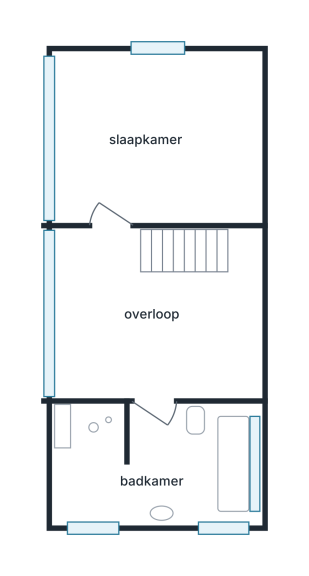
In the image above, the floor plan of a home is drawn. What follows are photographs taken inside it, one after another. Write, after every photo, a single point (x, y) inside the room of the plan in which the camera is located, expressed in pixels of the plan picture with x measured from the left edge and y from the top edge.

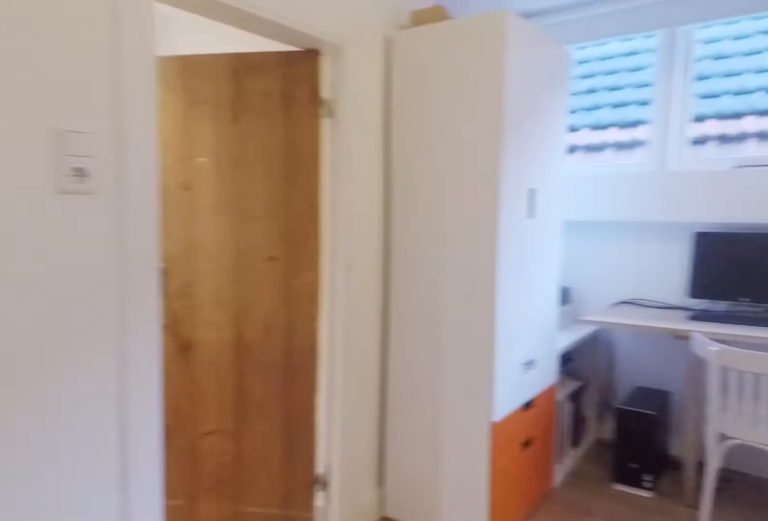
(149, 321)
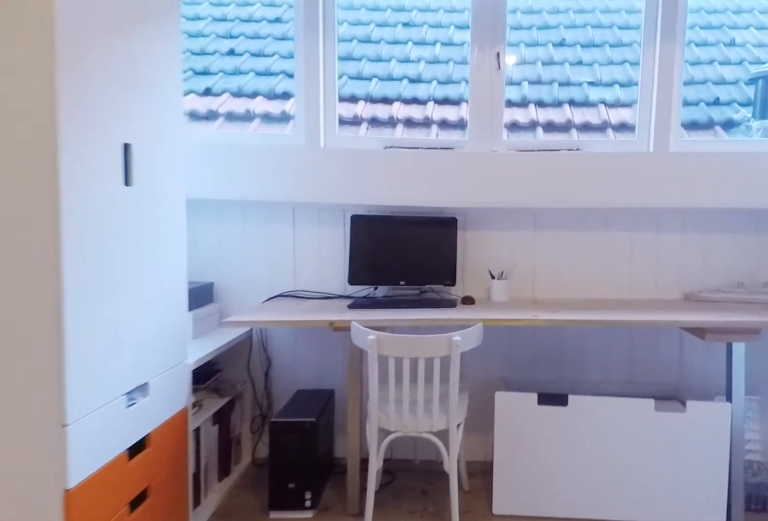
(149, 321)
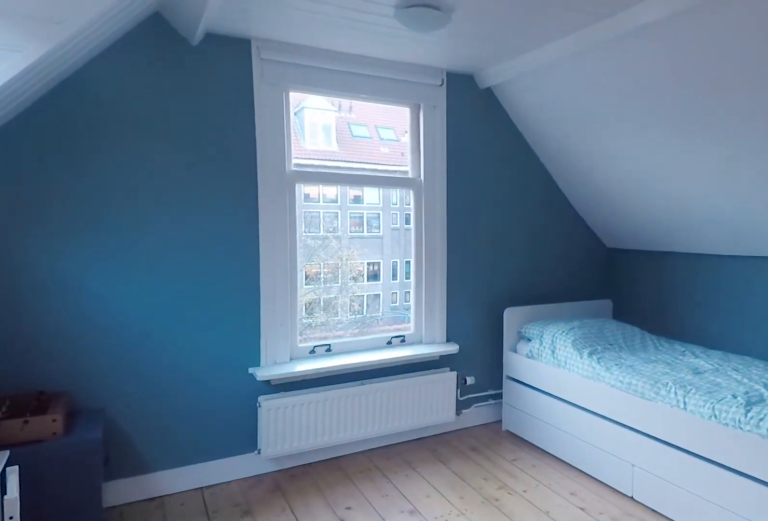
(59, 138)
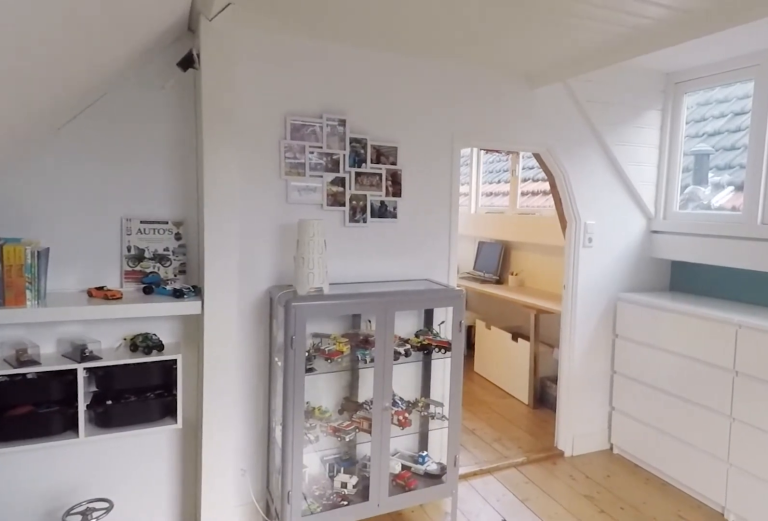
(59, 138)
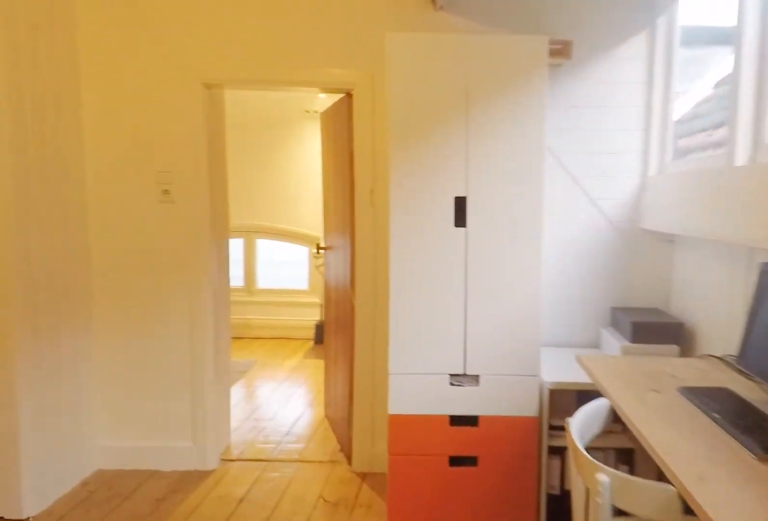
(149, 321)
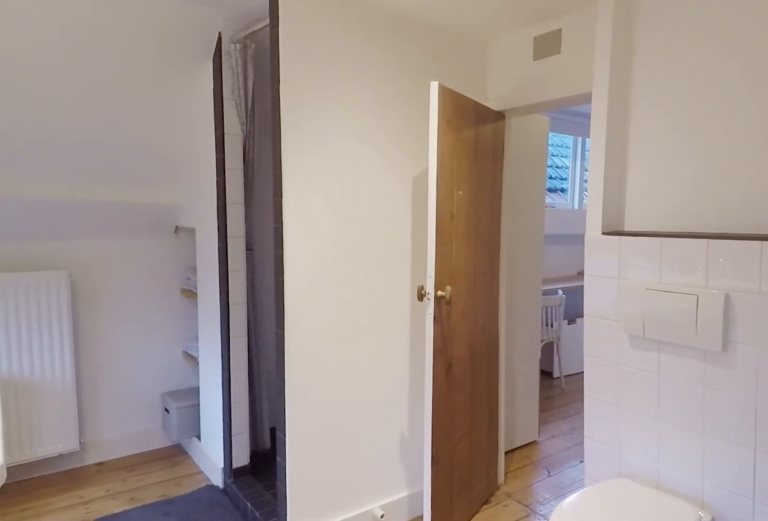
(60, 432)
